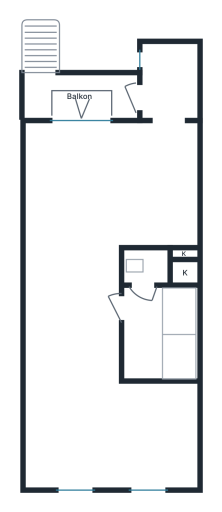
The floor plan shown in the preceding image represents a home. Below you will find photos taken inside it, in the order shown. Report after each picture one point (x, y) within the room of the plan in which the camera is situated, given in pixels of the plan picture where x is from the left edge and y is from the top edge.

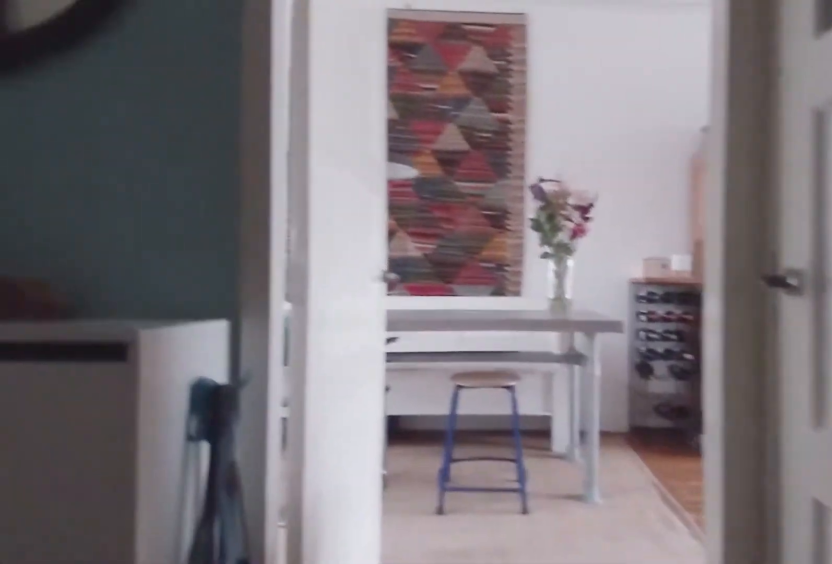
(141, 332)
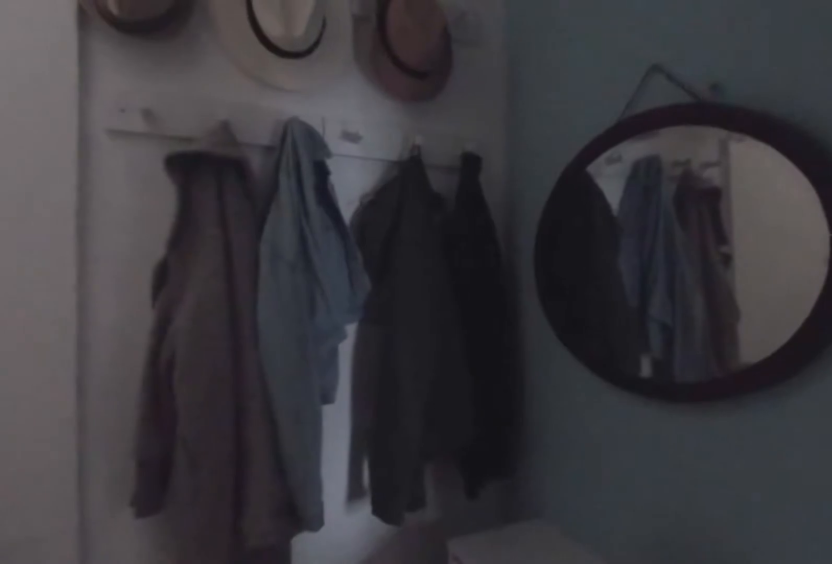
(141, 332)
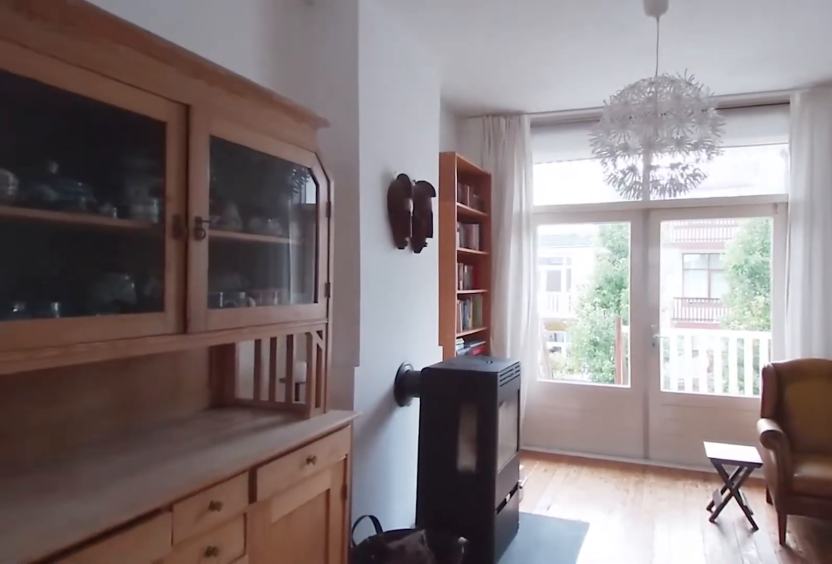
(101, 410)
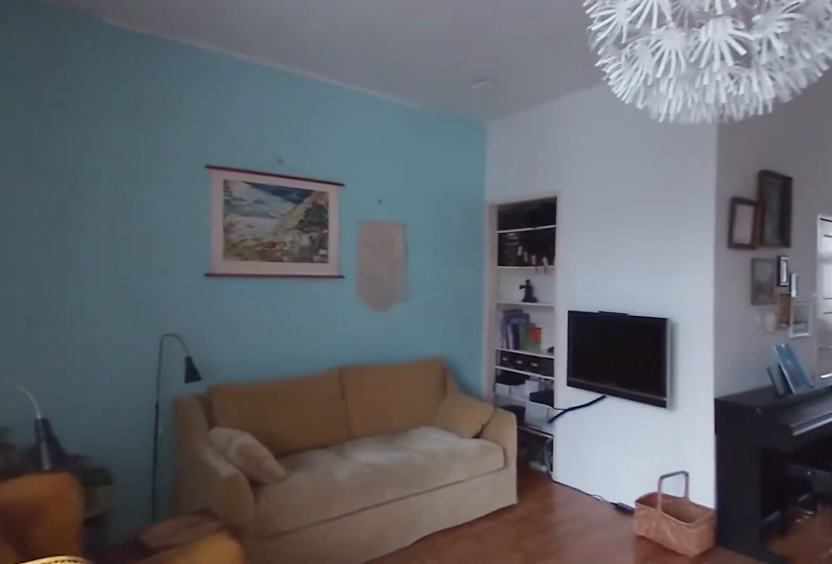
(163, 122)
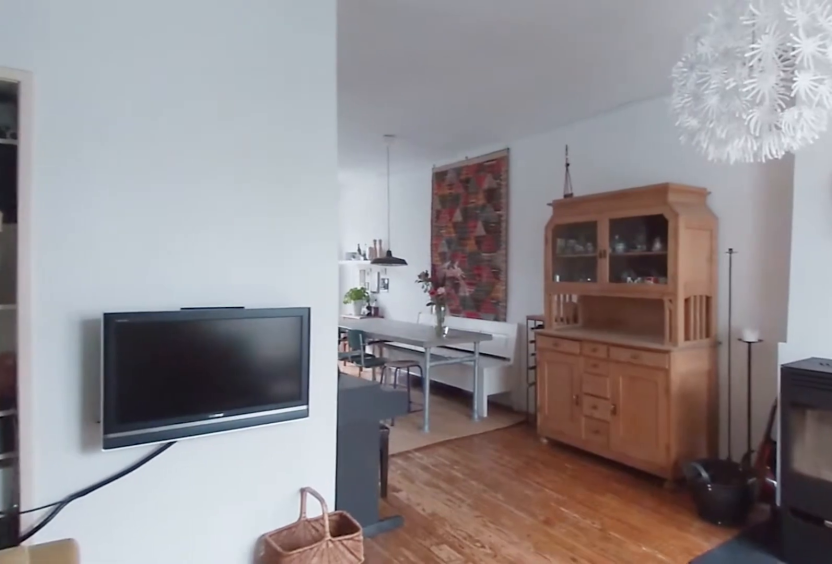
(163, 122)
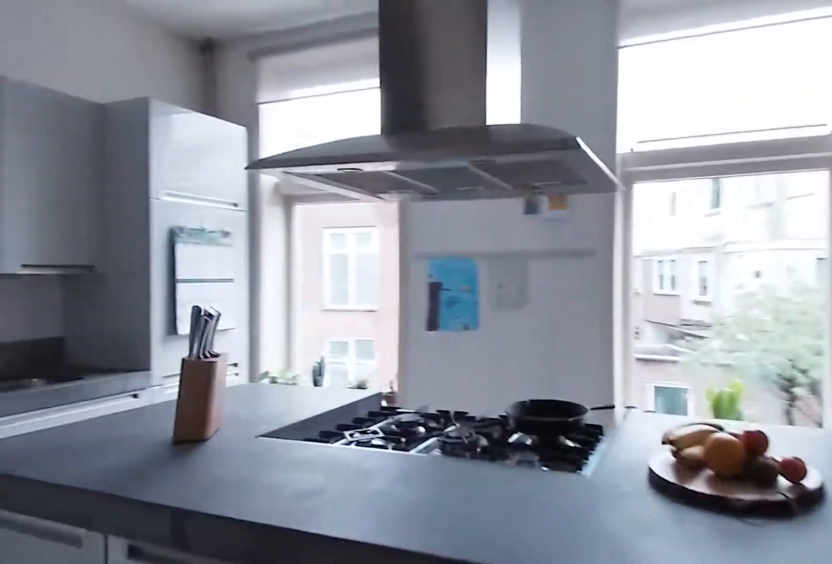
(101, 411)
